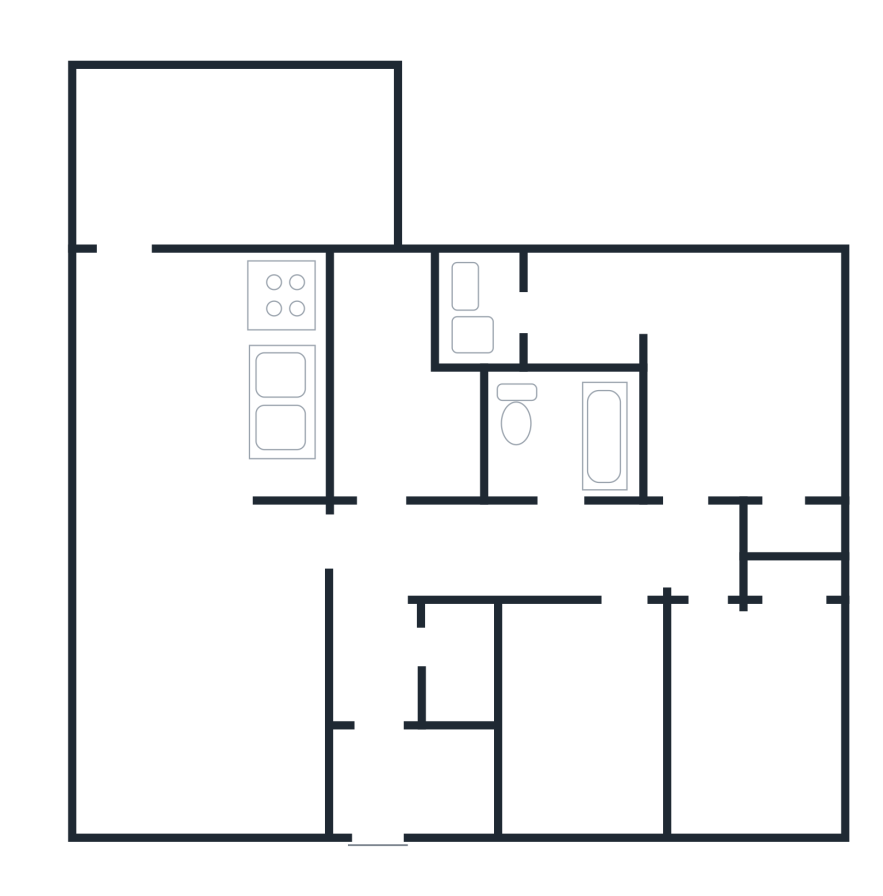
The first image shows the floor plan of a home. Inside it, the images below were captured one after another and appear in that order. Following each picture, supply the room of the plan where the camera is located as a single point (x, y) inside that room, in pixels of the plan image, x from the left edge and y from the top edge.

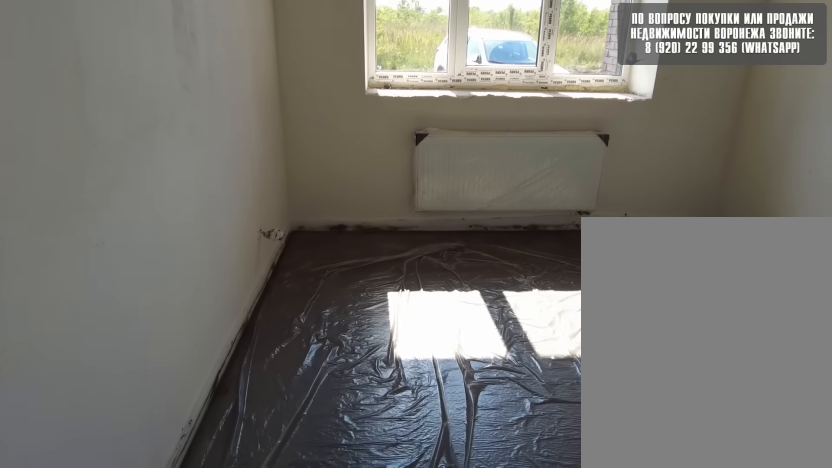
(611, 708)
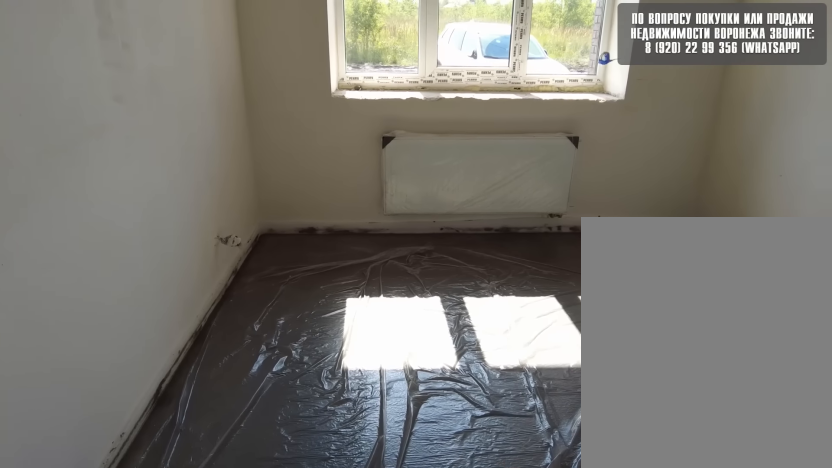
(609, 709)
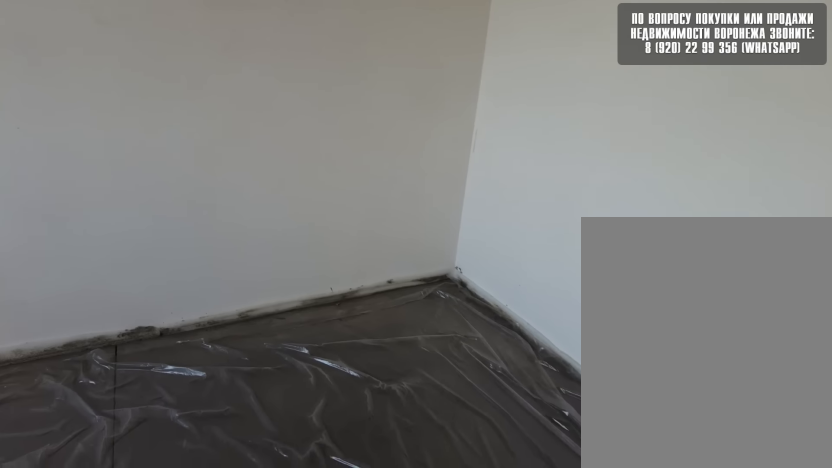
(608, 708)
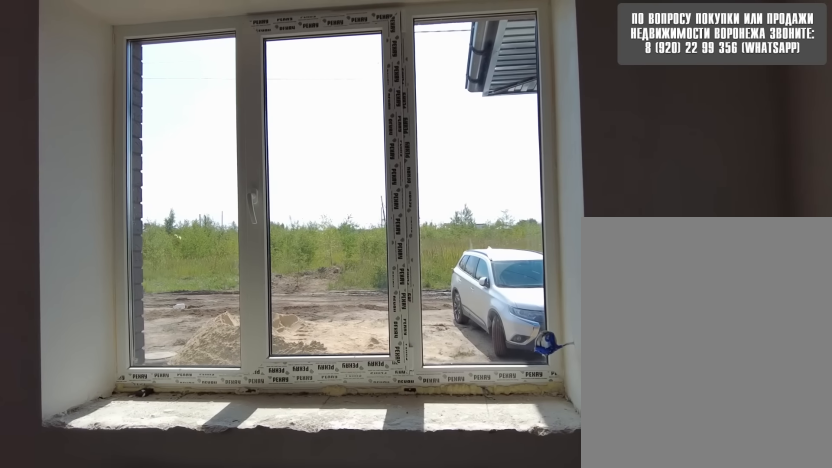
(614, 670)
